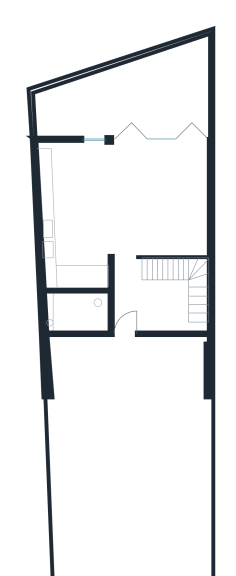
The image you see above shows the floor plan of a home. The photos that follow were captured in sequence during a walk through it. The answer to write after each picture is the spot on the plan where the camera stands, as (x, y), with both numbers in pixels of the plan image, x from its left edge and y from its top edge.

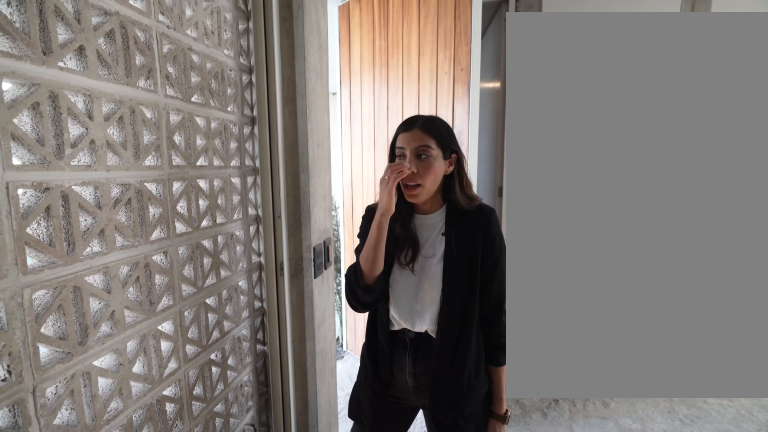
(168, 324)
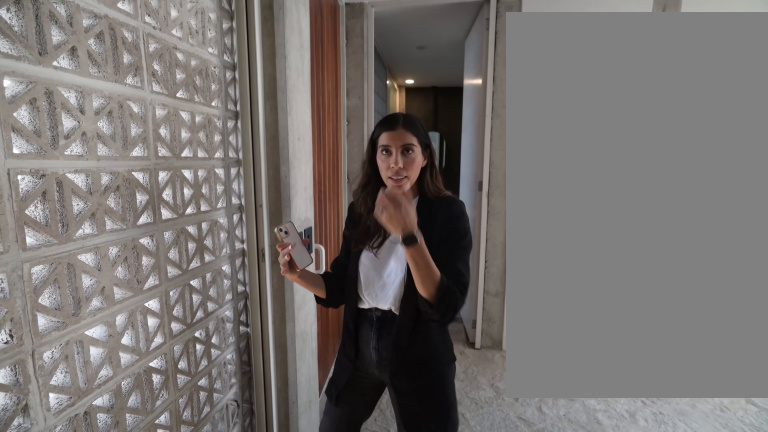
(168, 324)
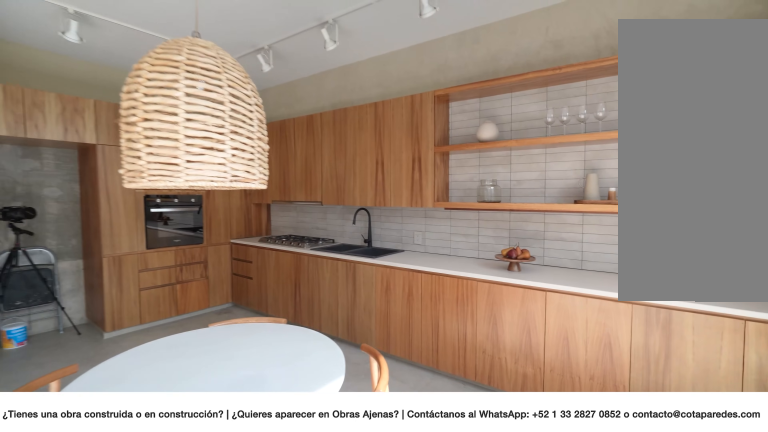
(132, 170)
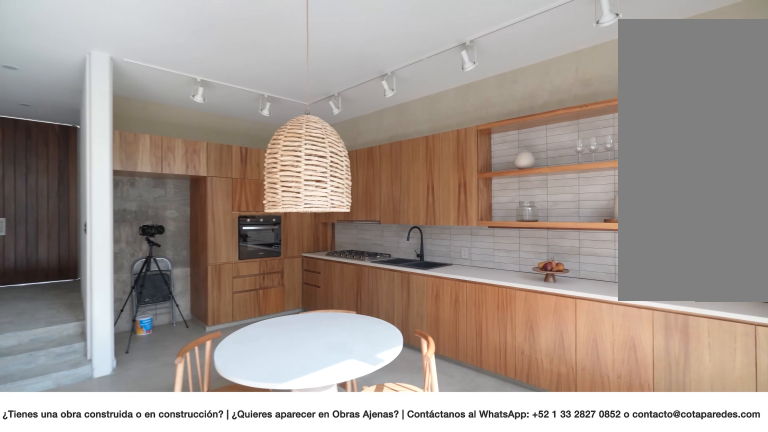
(121, 169)
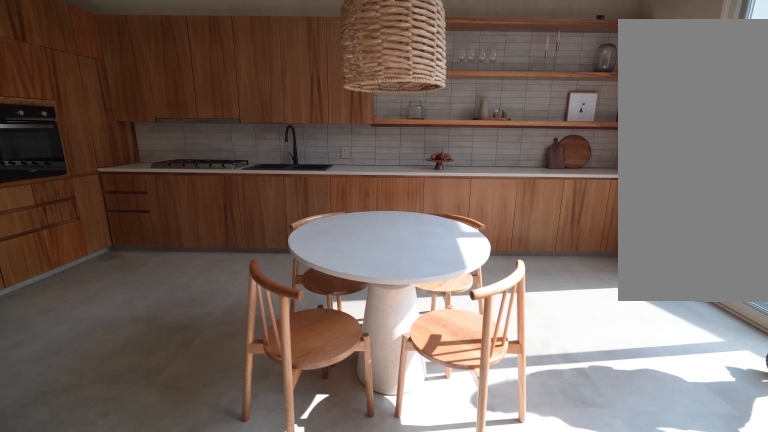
(119, 157)
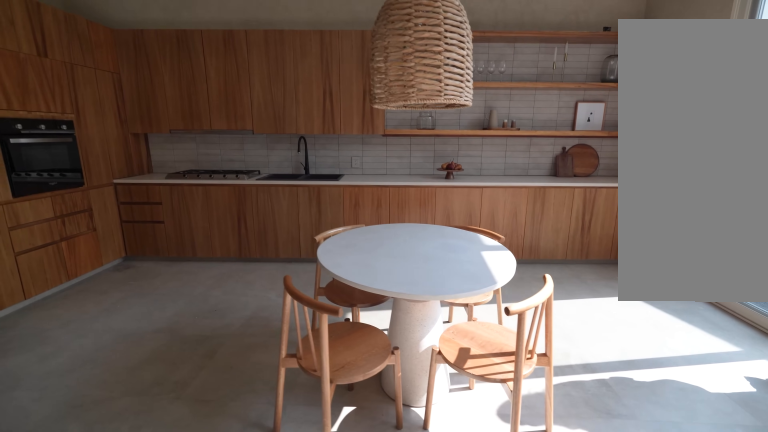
(117, 157)
